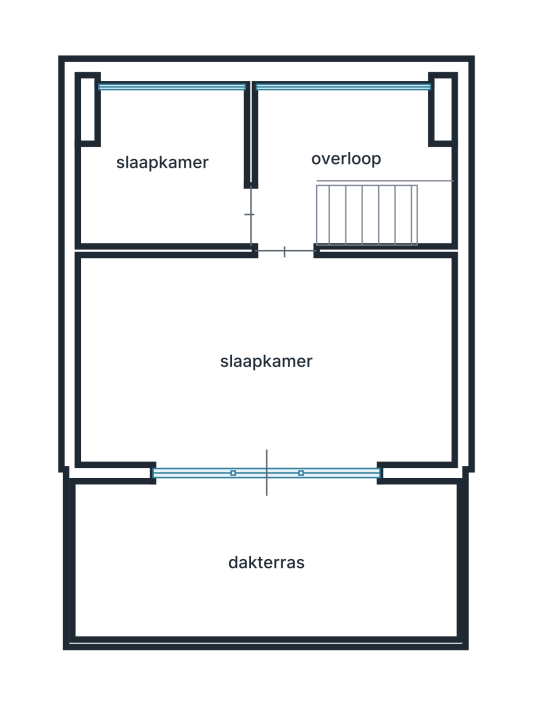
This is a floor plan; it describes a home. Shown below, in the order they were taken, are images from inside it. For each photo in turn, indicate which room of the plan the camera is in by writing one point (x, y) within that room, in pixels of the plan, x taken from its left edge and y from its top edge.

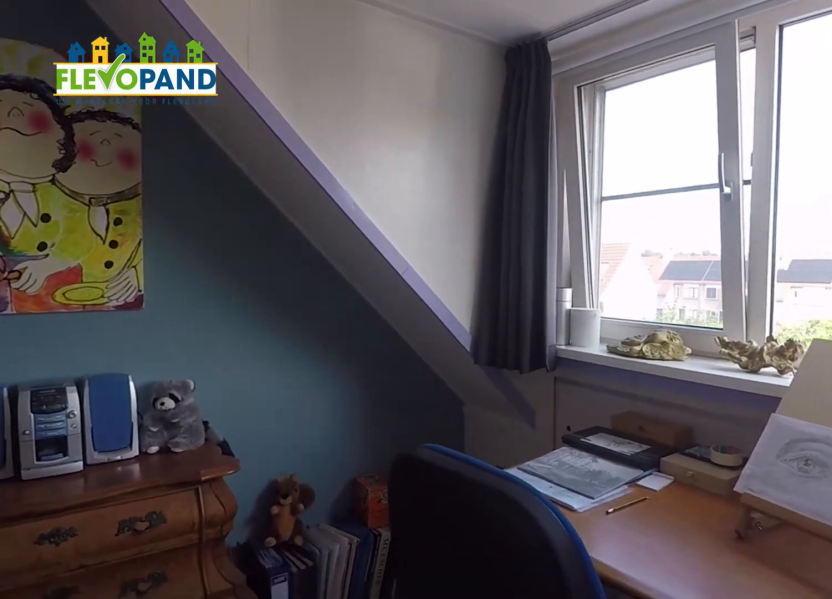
(166, 170)
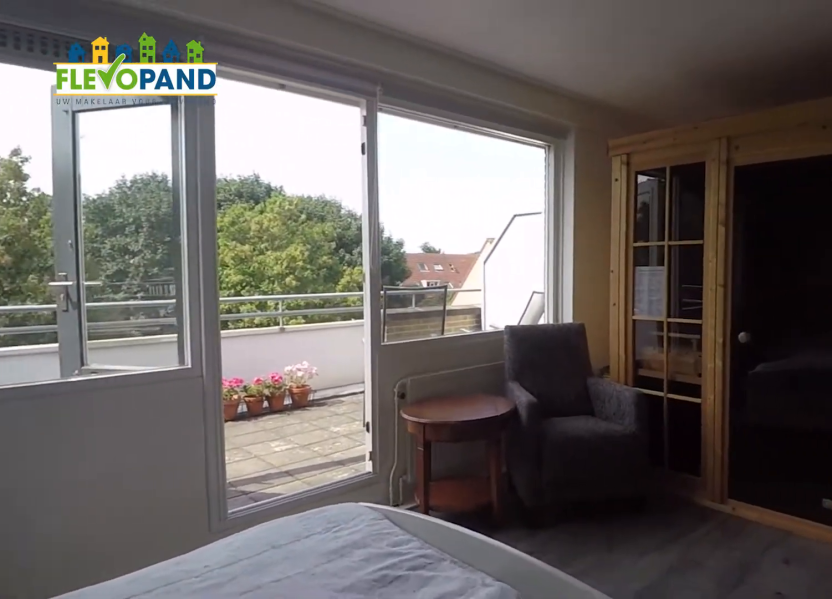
(266, 360)
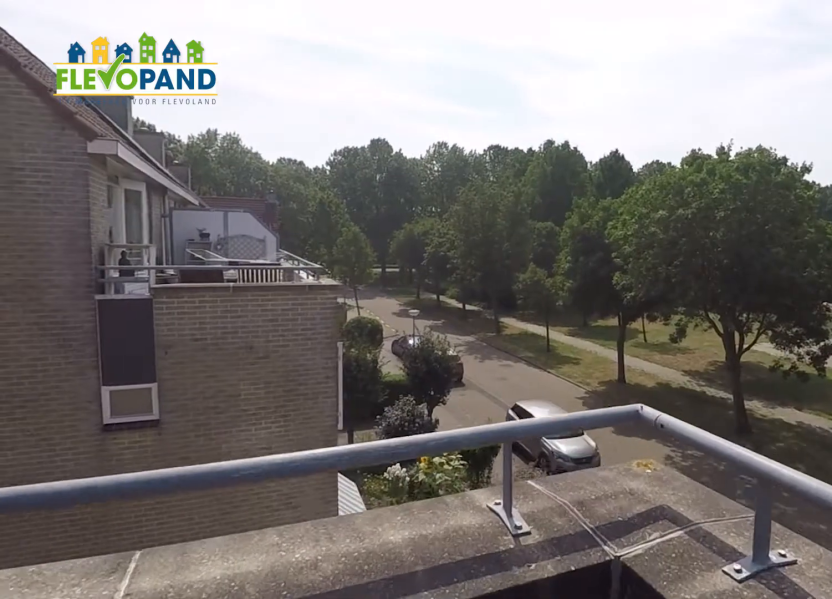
(265, 561)
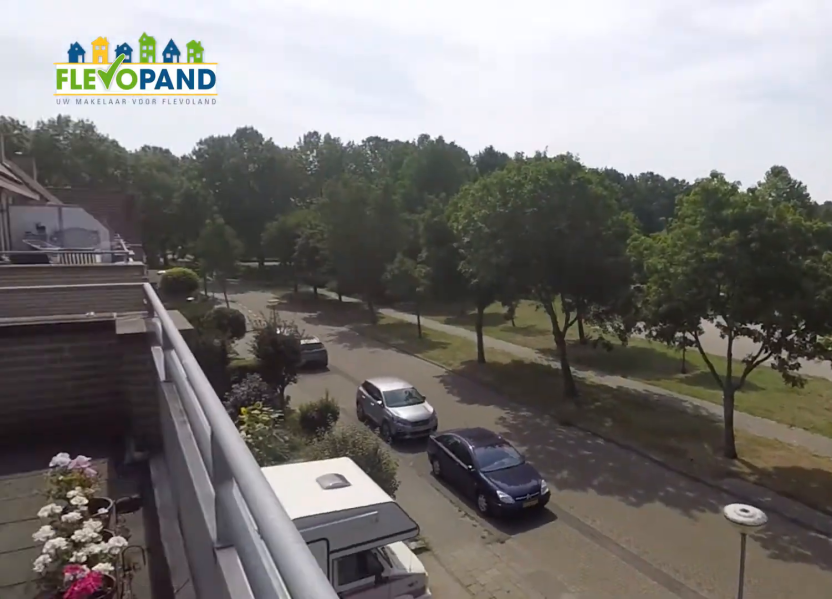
(265, 561)
